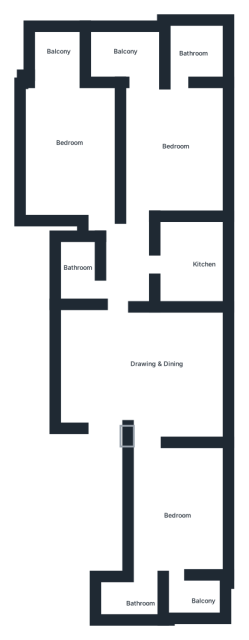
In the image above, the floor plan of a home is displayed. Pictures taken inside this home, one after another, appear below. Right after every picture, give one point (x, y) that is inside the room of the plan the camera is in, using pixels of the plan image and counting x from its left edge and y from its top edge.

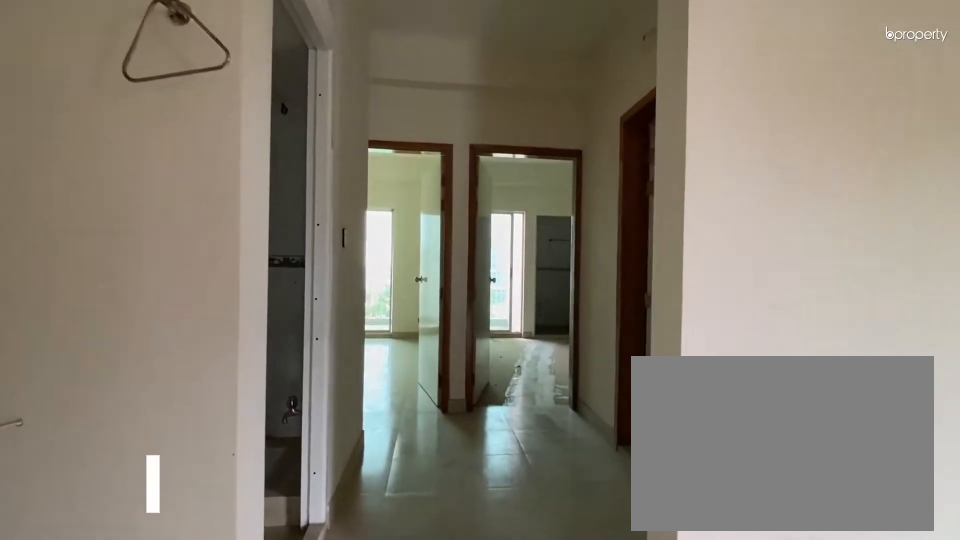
(147, 352)
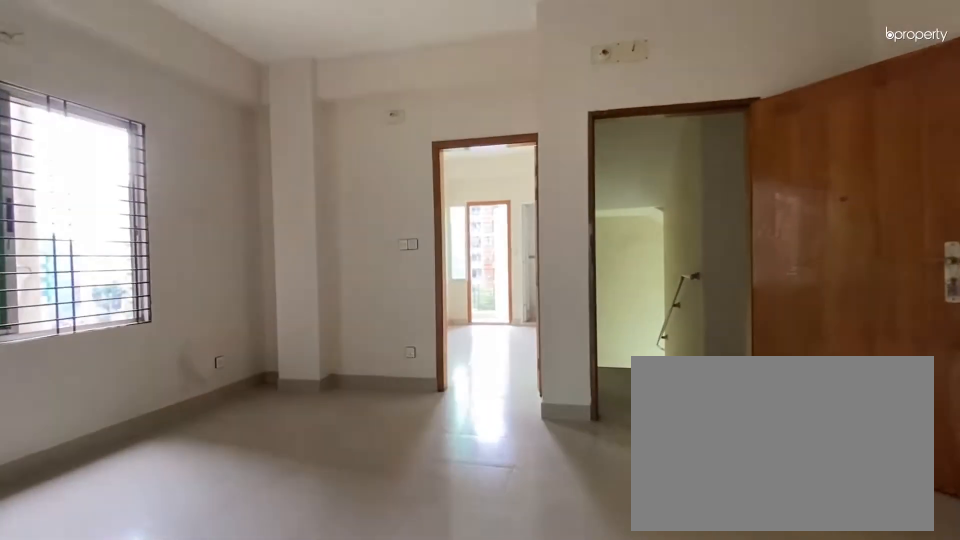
(147, 352)
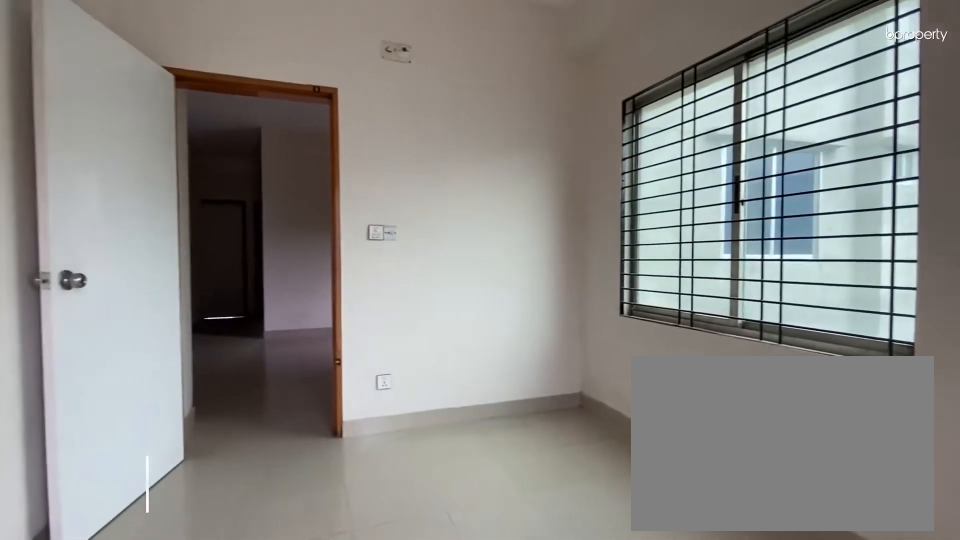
(174, 506)
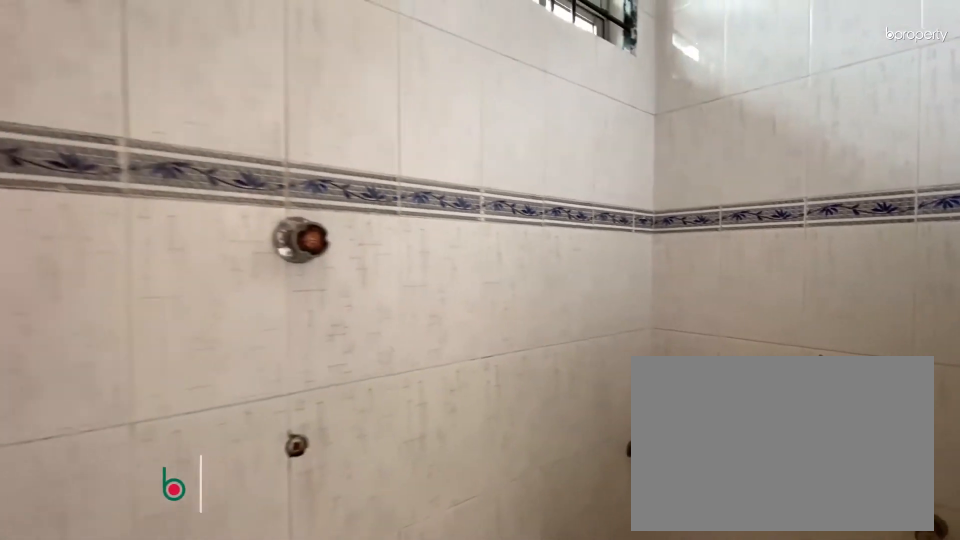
(128, 605)
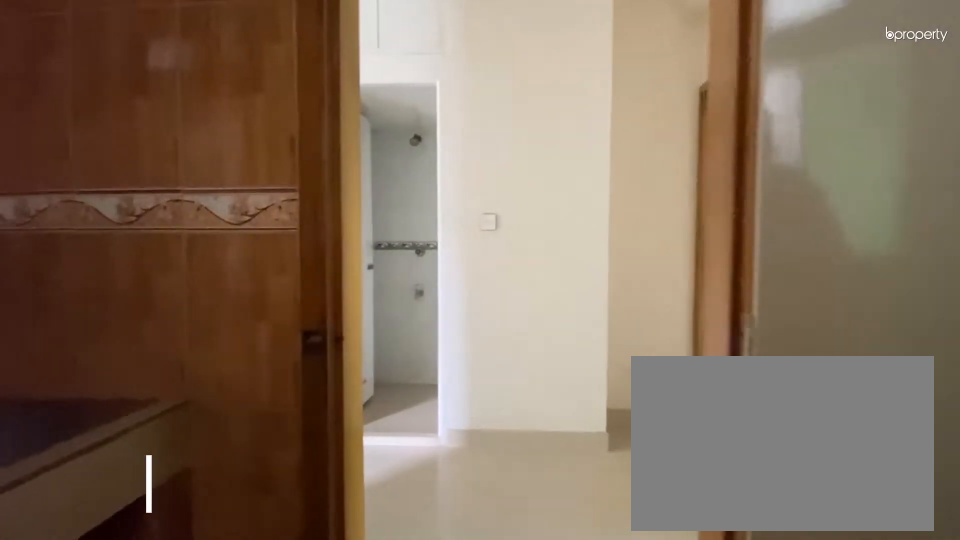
(199, 260)
